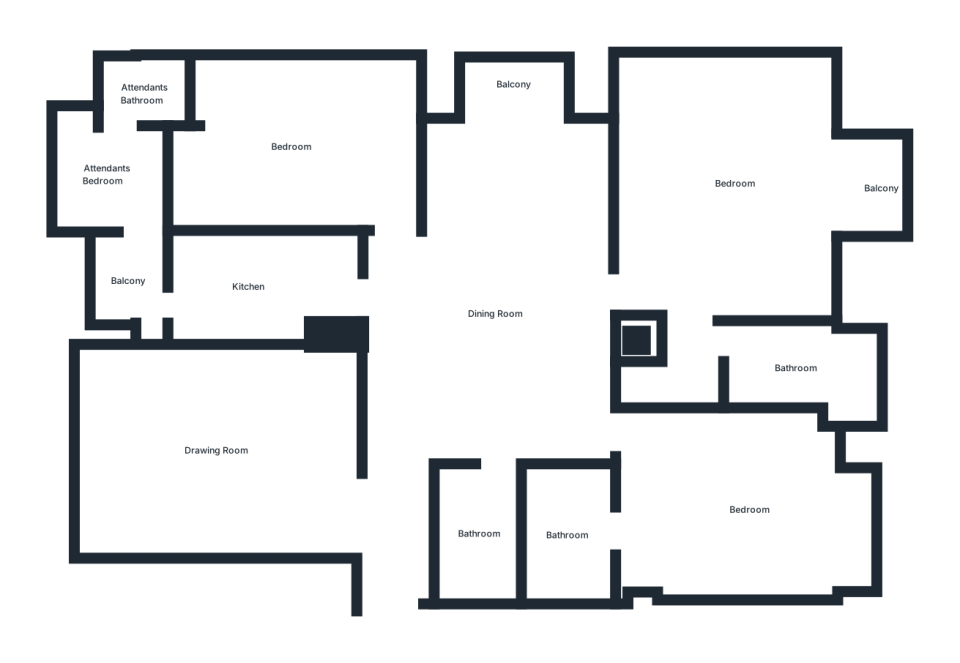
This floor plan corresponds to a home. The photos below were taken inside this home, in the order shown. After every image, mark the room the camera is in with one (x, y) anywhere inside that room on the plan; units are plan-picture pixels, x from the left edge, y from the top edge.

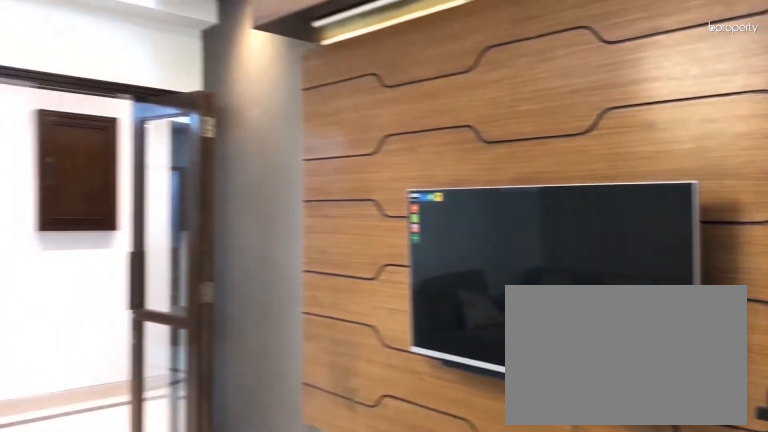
(219, 453)
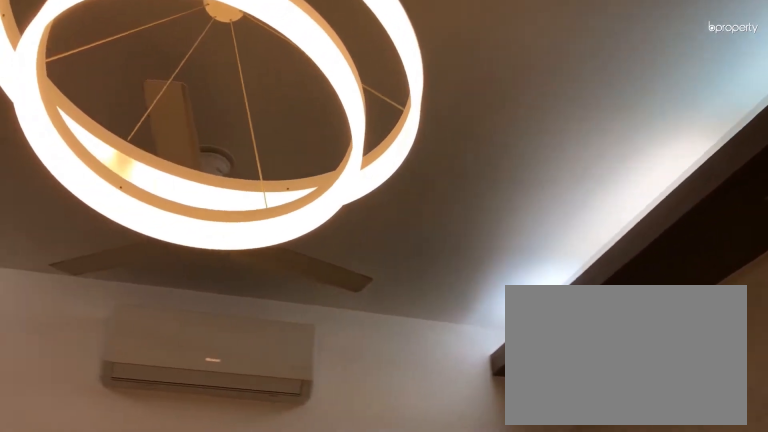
(219, 453)
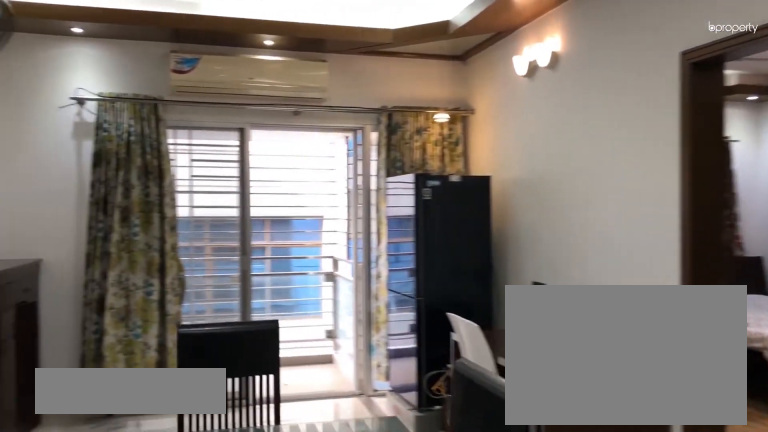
(491, 317)
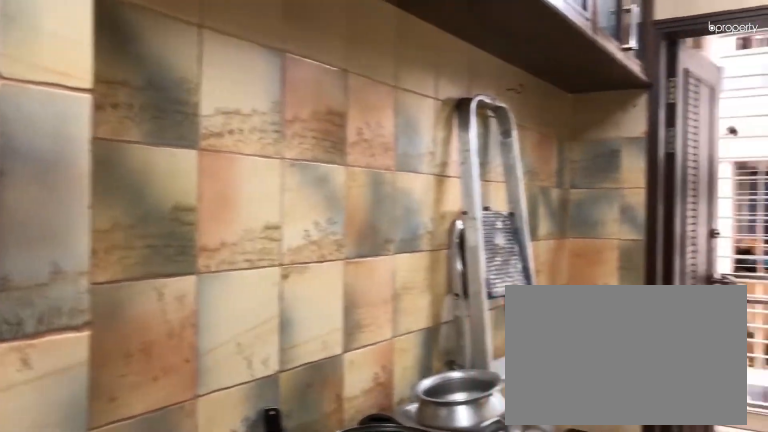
(254, 281)
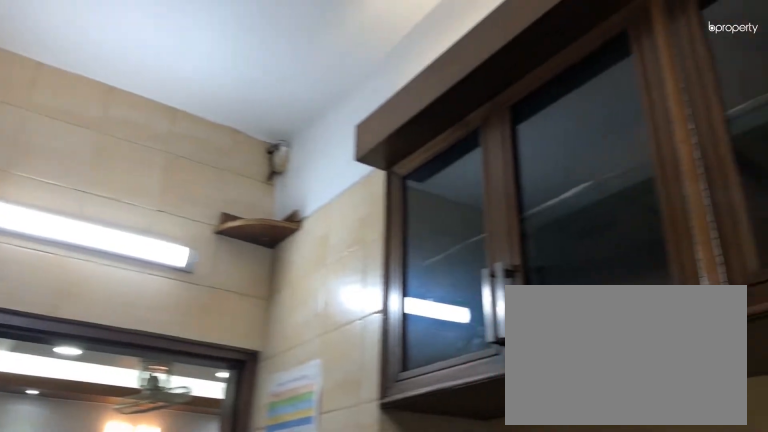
(254, 281)
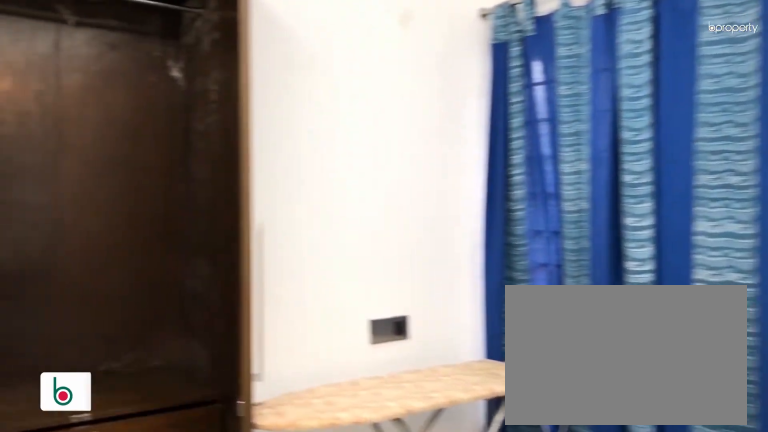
(289, 145)
